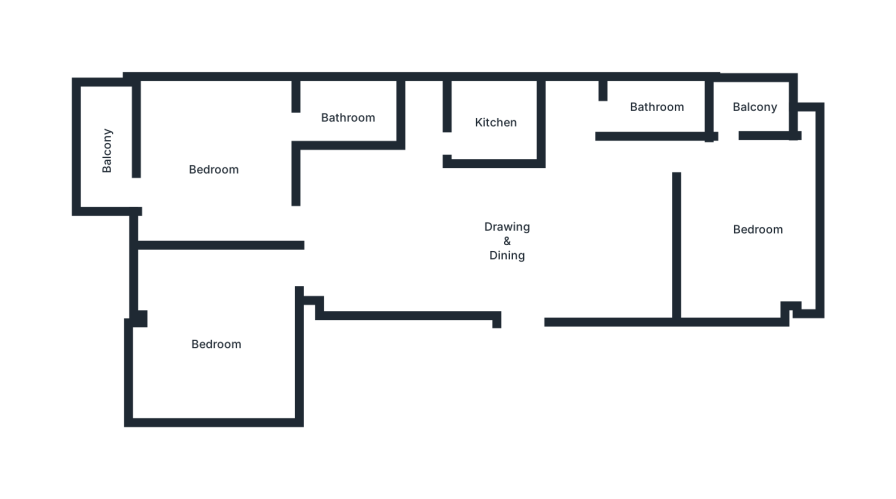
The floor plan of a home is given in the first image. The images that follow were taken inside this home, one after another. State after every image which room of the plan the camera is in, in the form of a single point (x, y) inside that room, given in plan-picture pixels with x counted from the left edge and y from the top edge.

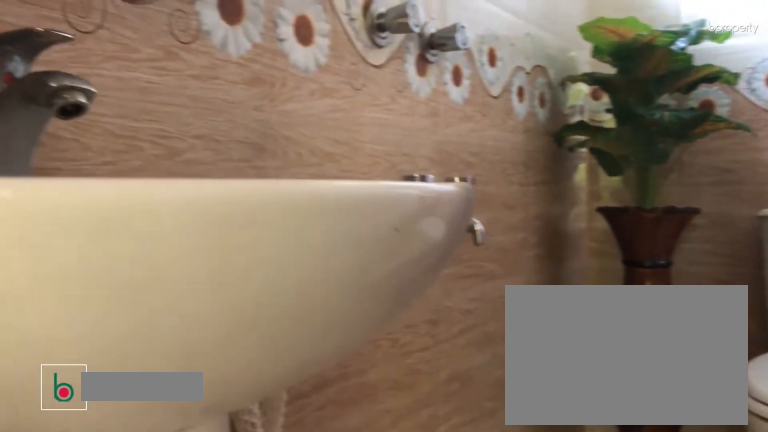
(359, 115)
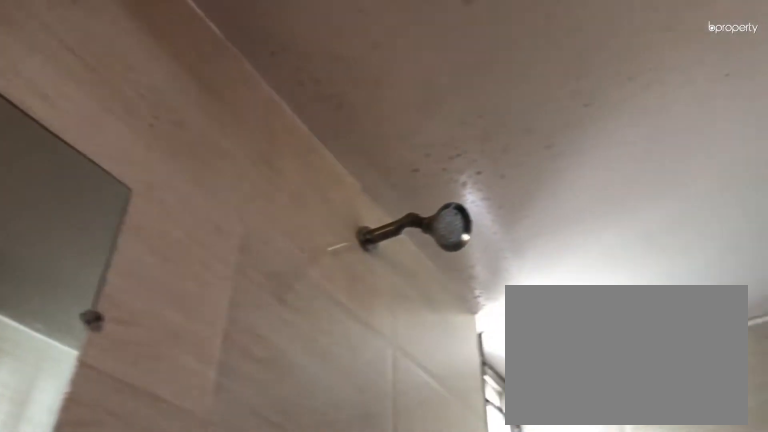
(359, 115)
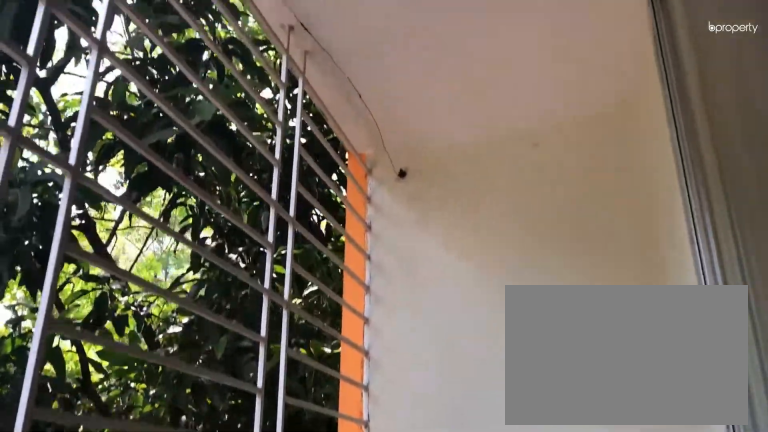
(112, 149)
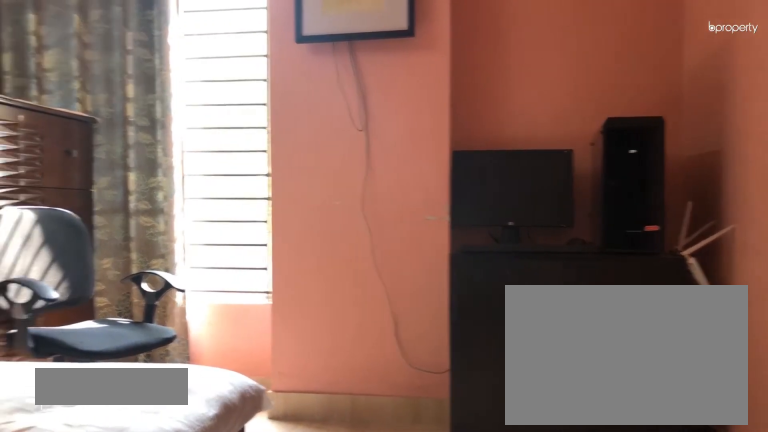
(213, 342)
